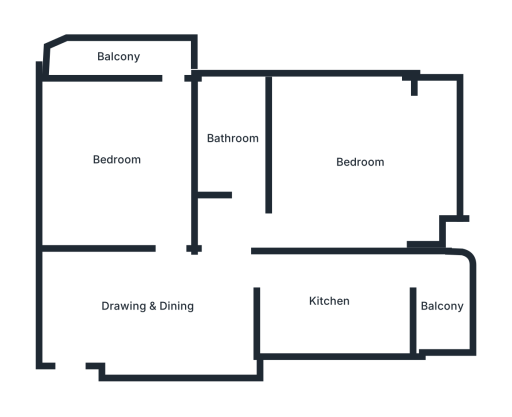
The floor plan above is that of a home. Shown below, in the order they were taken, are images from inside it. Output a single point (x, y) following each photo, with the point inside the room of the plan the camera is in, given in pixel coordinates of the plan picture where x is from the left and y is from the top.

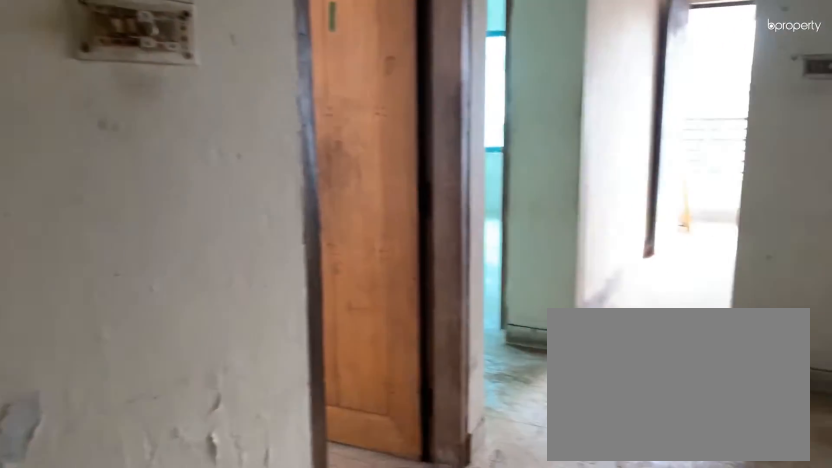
(151, 304)
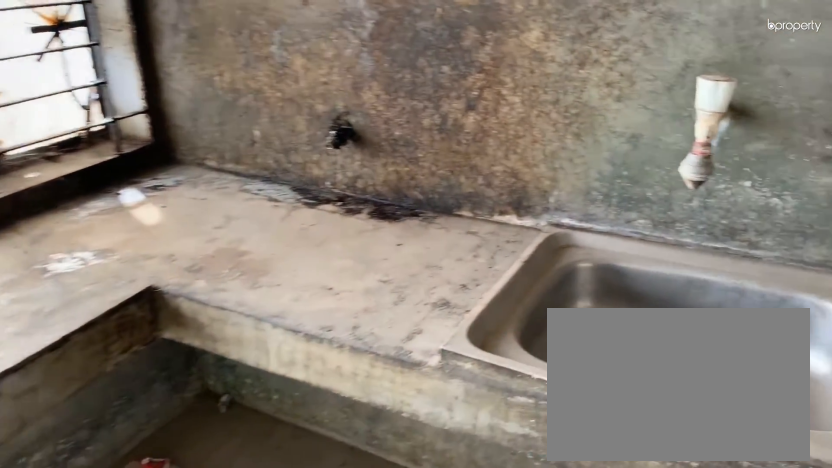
(329, 302)
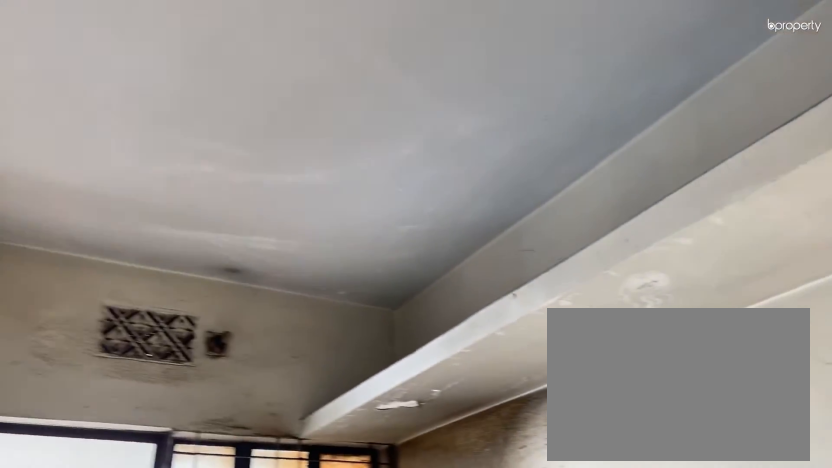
(329, 302)
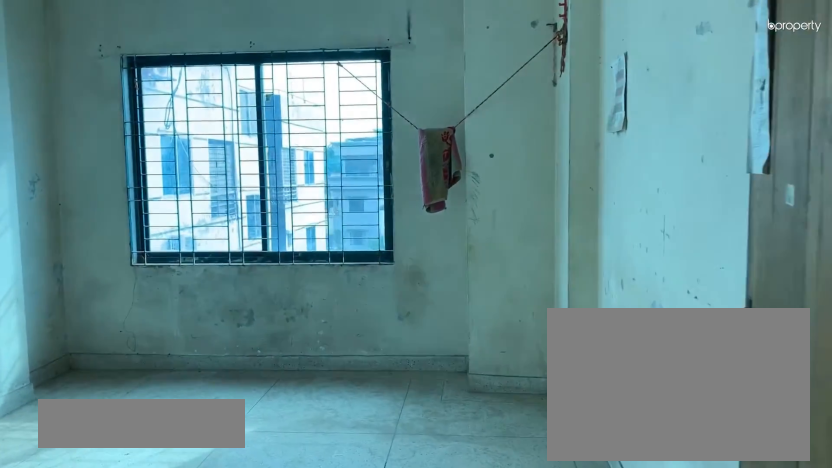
(358, 162)
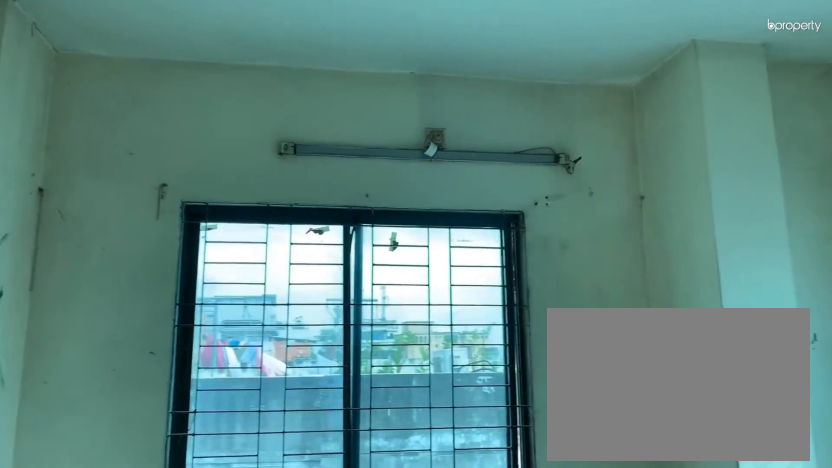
(358, 161)
